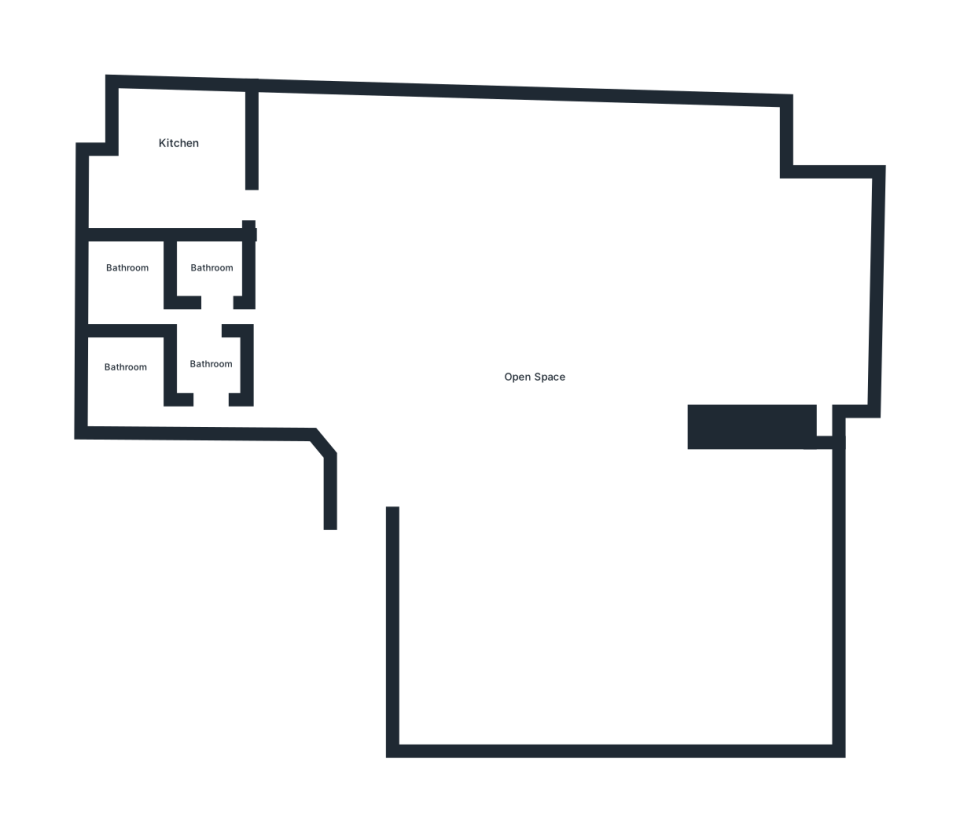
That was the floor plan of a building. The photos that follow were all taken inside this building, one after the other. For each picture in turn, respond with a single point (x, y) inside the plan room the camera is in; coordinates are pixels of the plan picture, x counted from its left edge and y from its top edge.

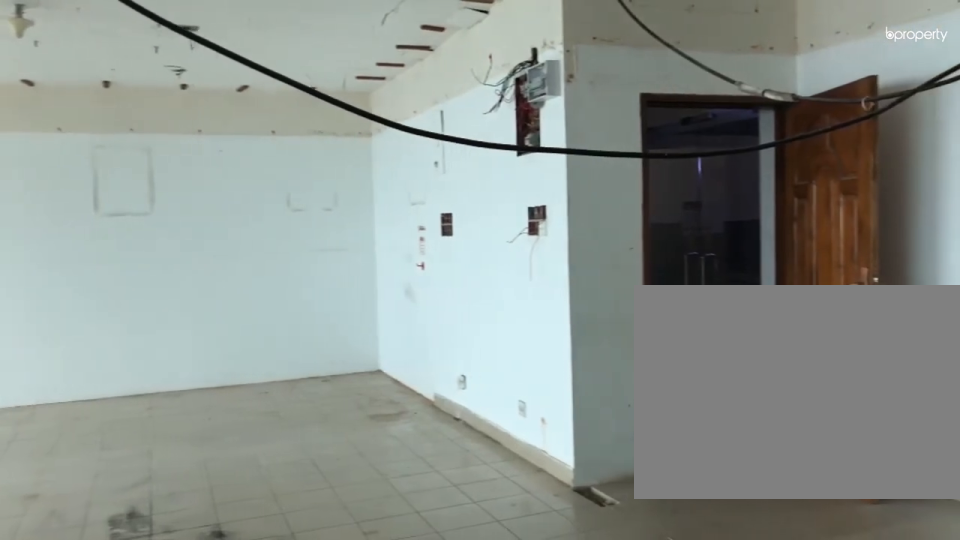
(509, 340)
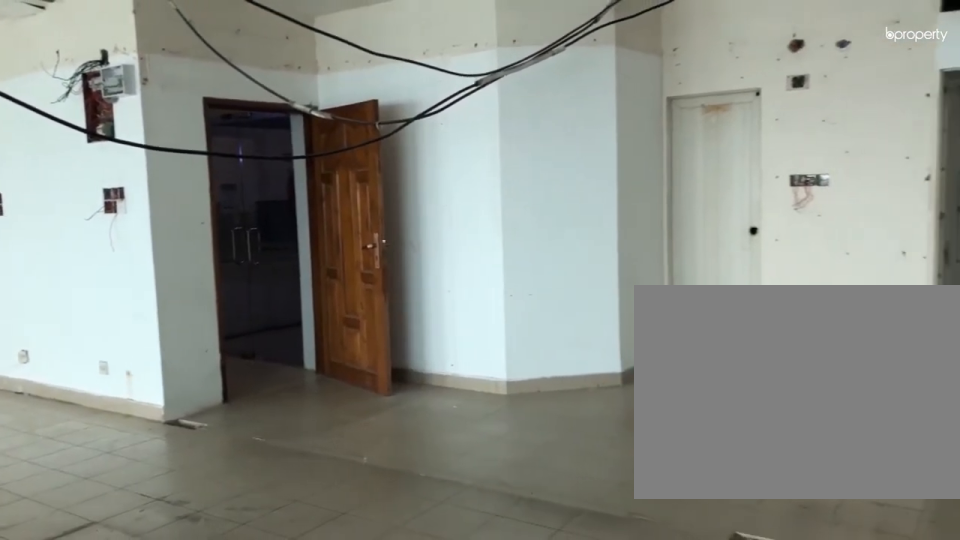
(509, 340)
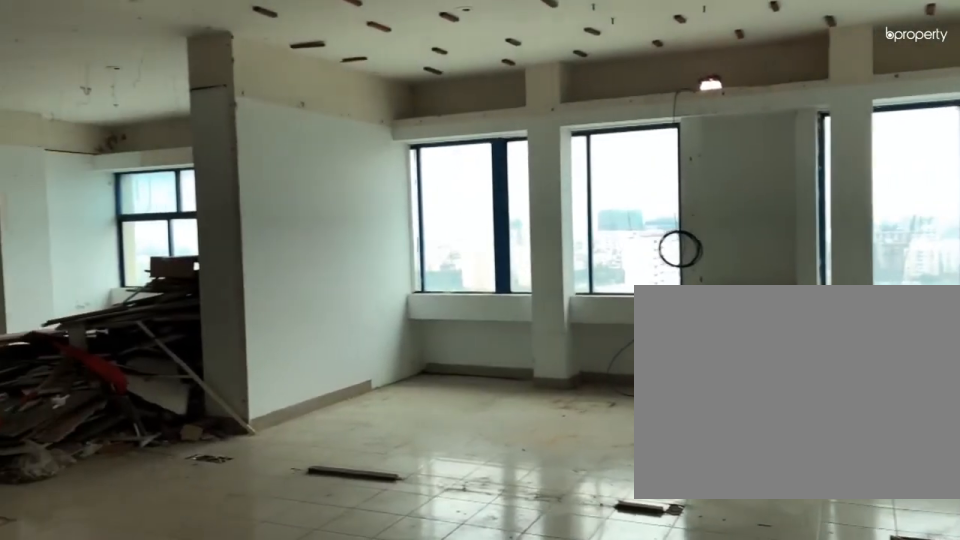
(508, 343)
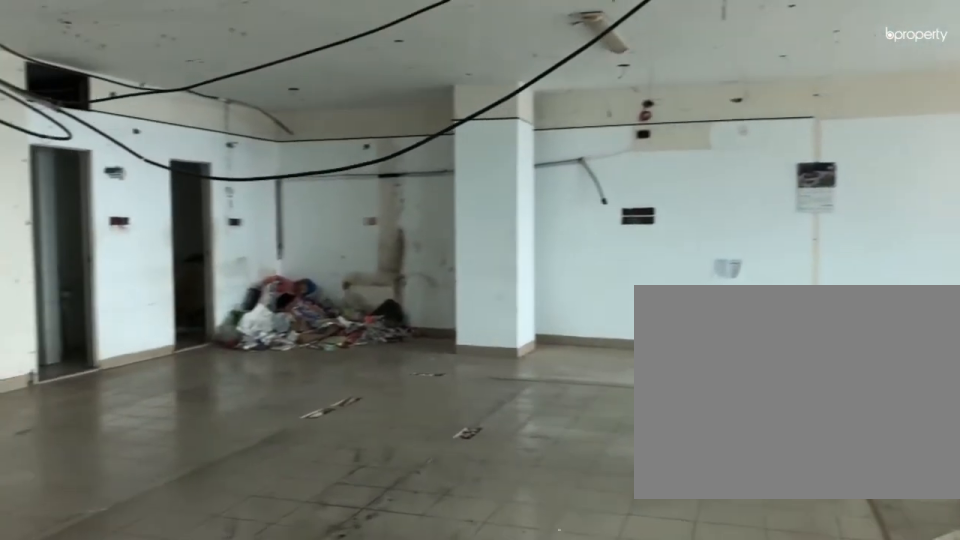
(508, 343)
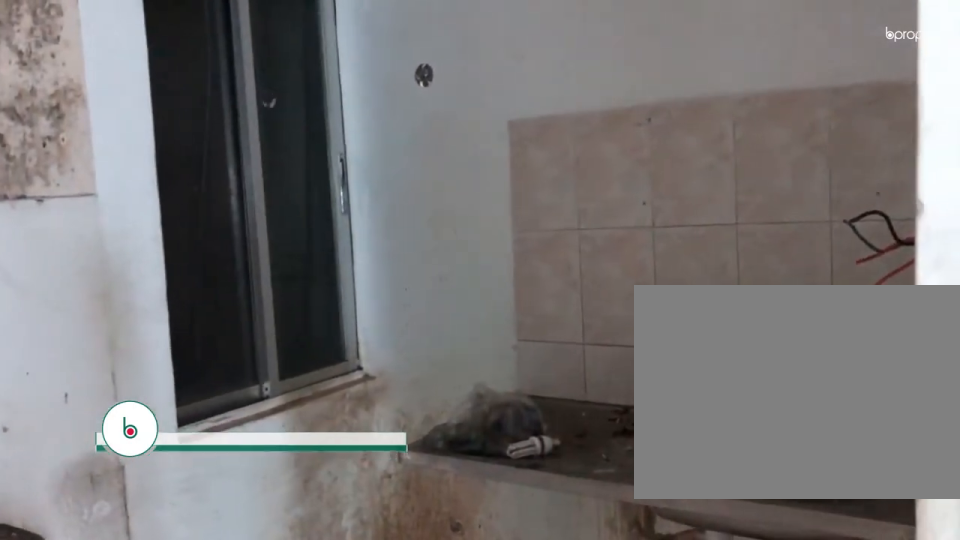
(186, 189)
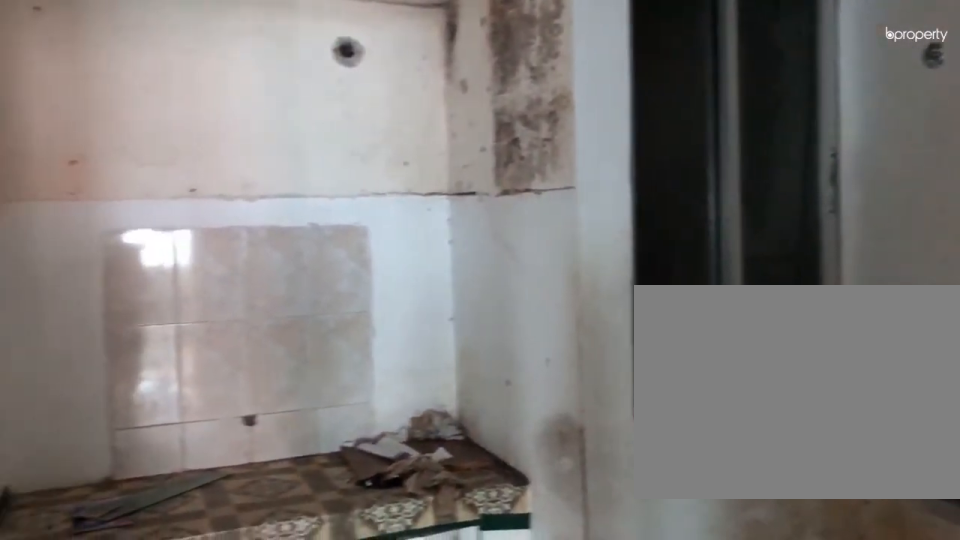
(186, 189)
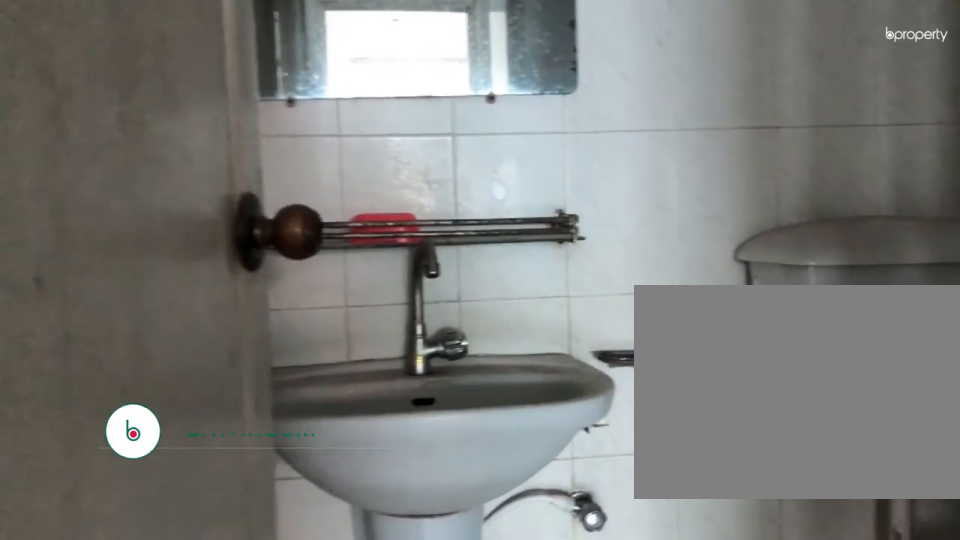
(217, 314)
